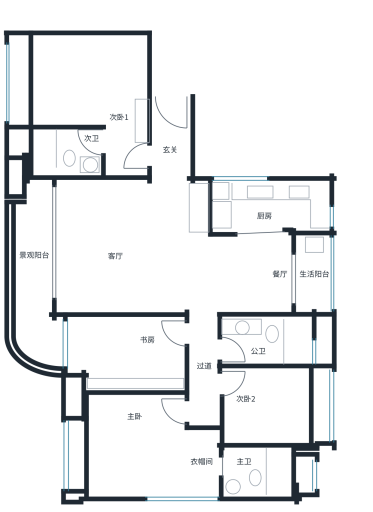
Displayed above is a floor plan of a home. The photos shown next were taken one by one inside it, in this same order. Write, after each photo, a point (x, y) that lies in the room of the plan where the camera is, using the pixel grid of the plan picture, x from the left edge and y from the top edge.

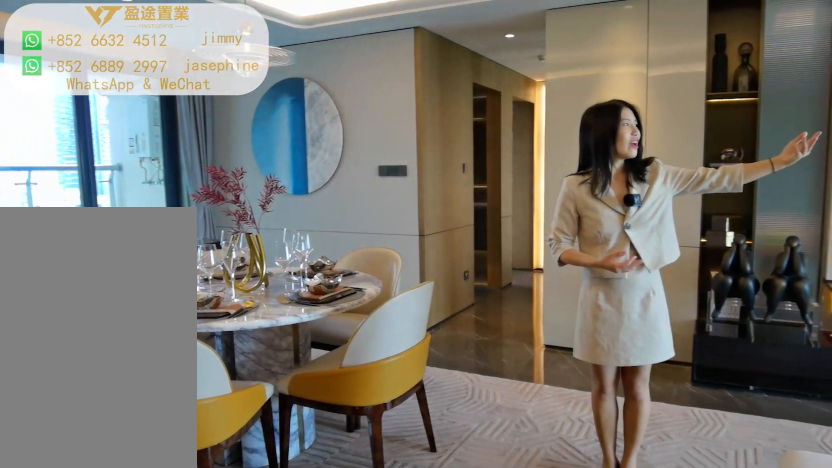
(122, 251)
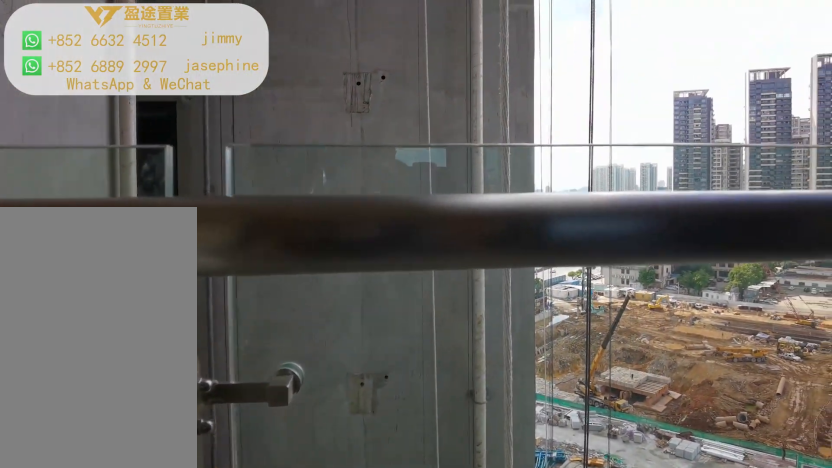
(313, 272)
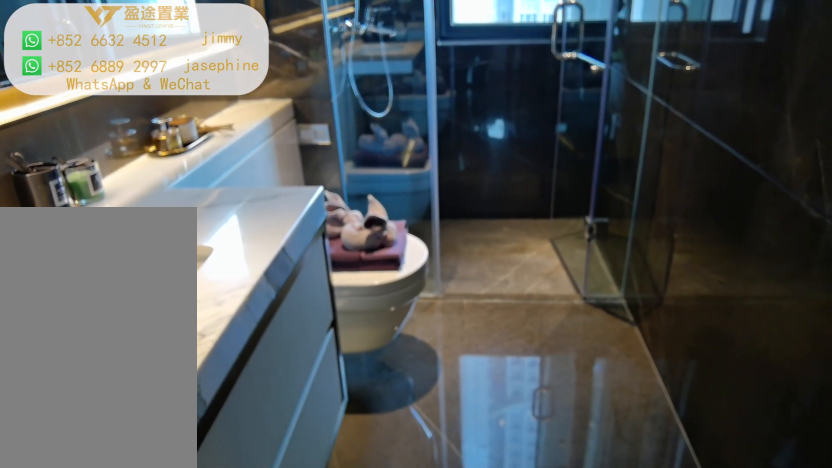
(267, 342)
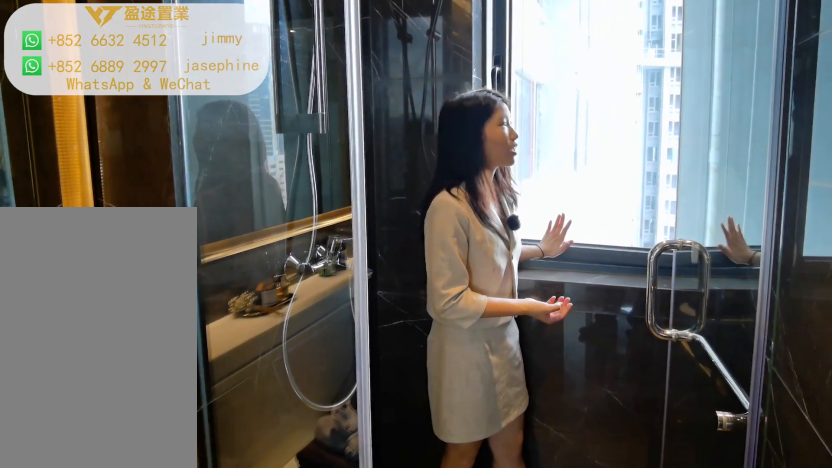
(267, 342)
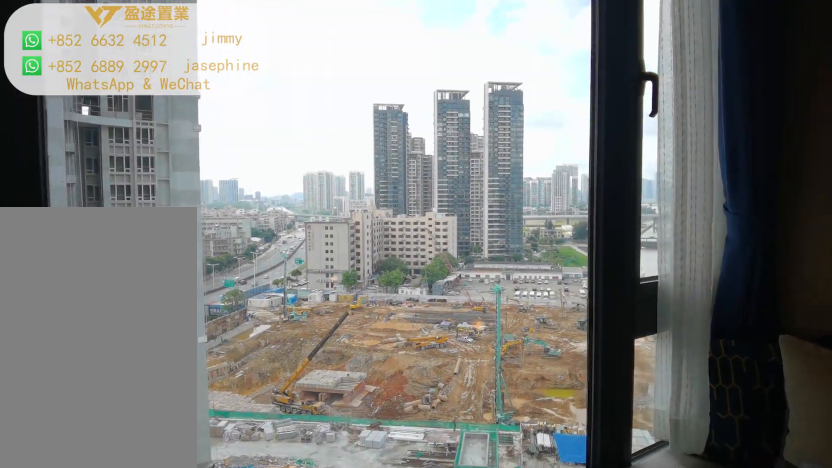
(276, 407)
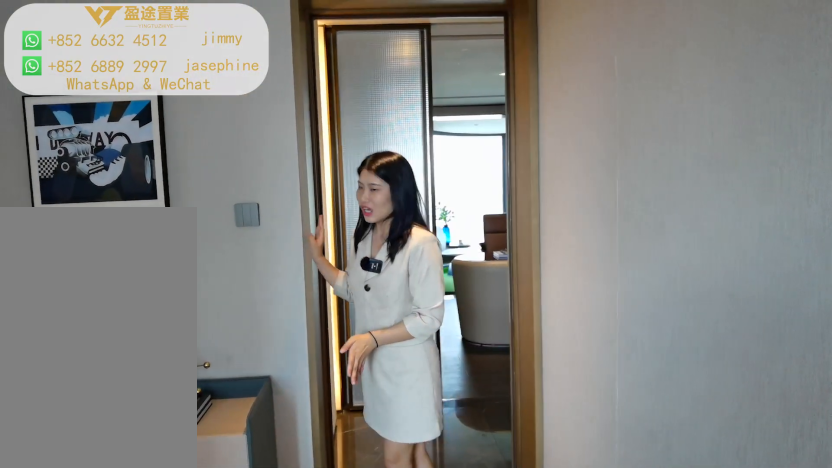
(276, 407)
